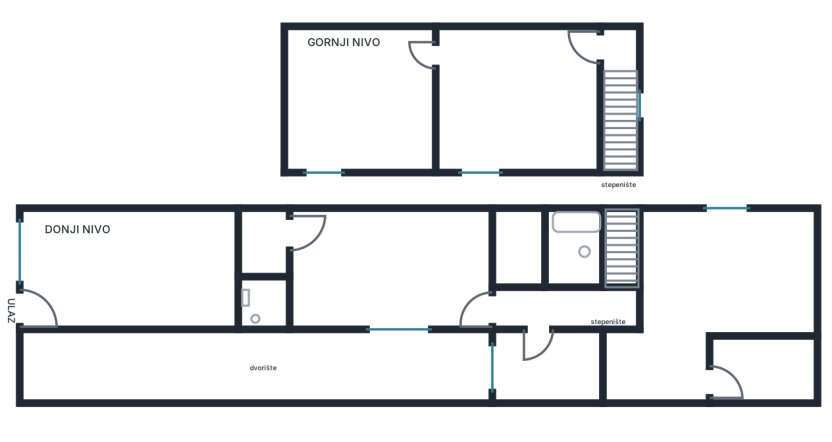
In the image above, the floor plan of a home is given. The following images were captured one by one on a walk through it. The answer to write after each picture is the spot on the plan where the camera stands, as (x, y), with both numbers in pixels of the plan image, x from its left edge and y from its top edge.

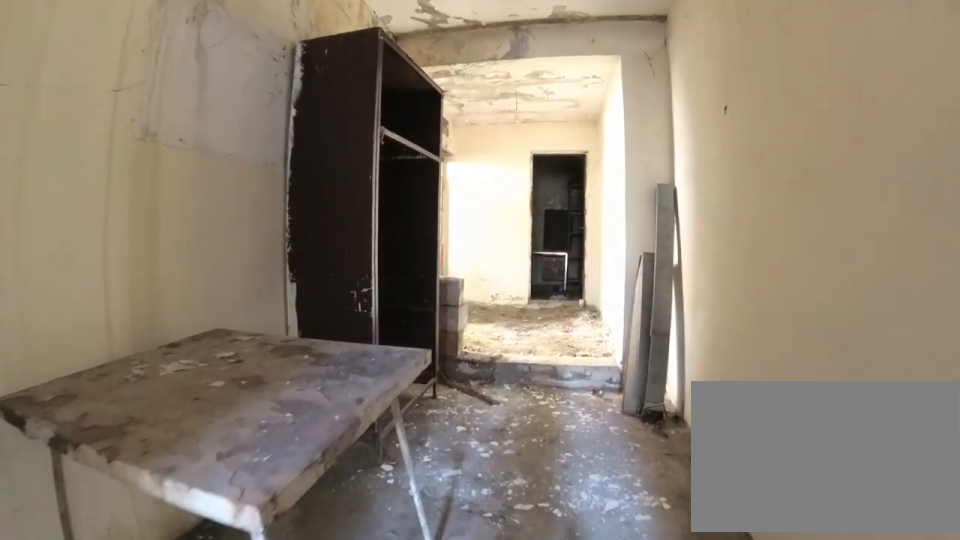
(527, 361)
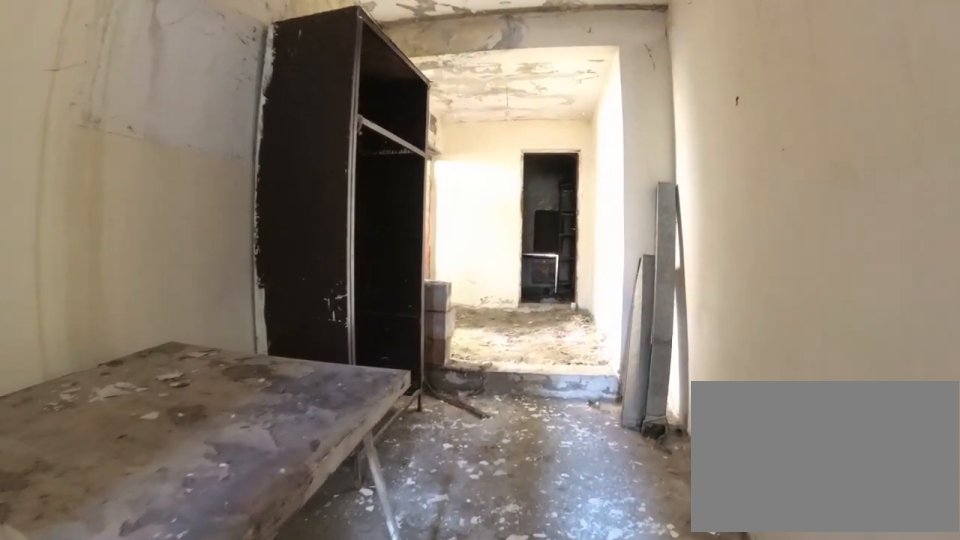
(535, 361)
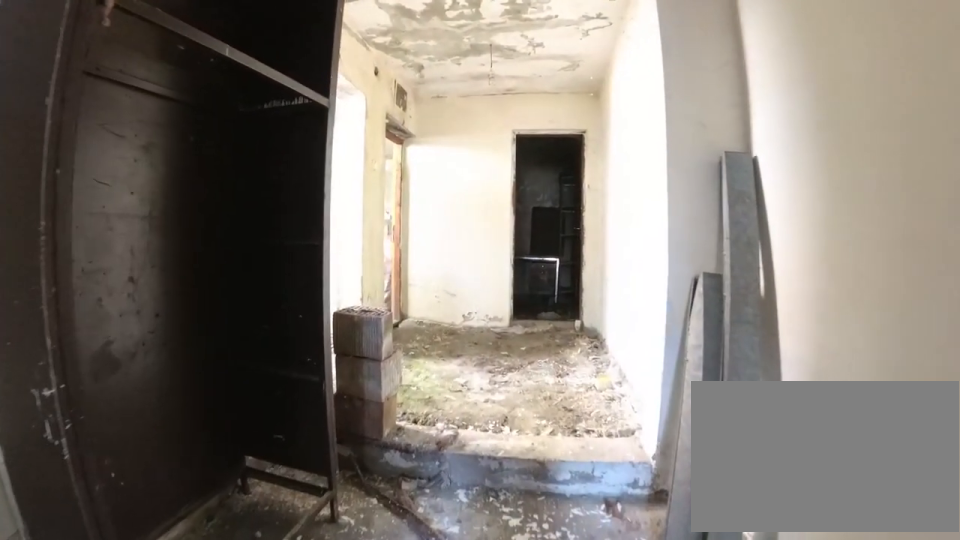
(570, 361)
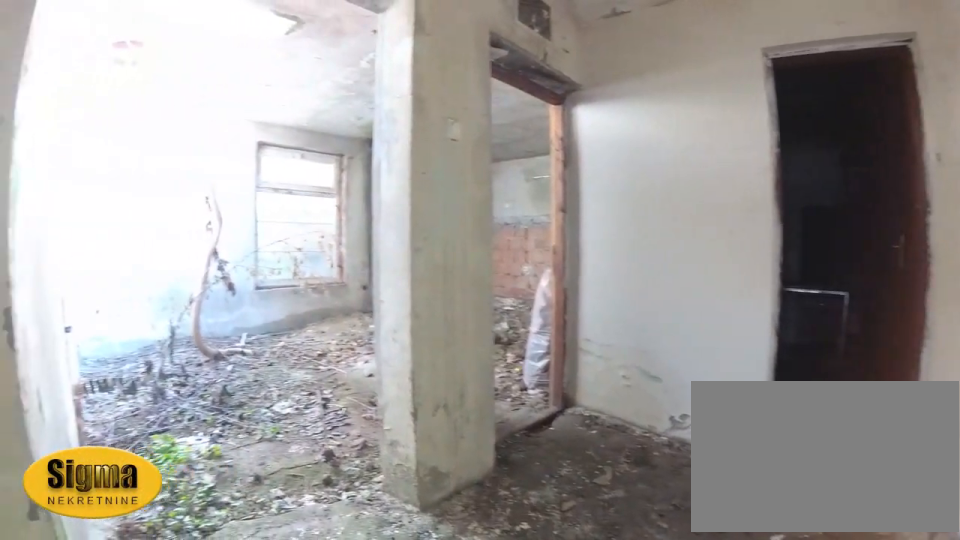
(640, 369)
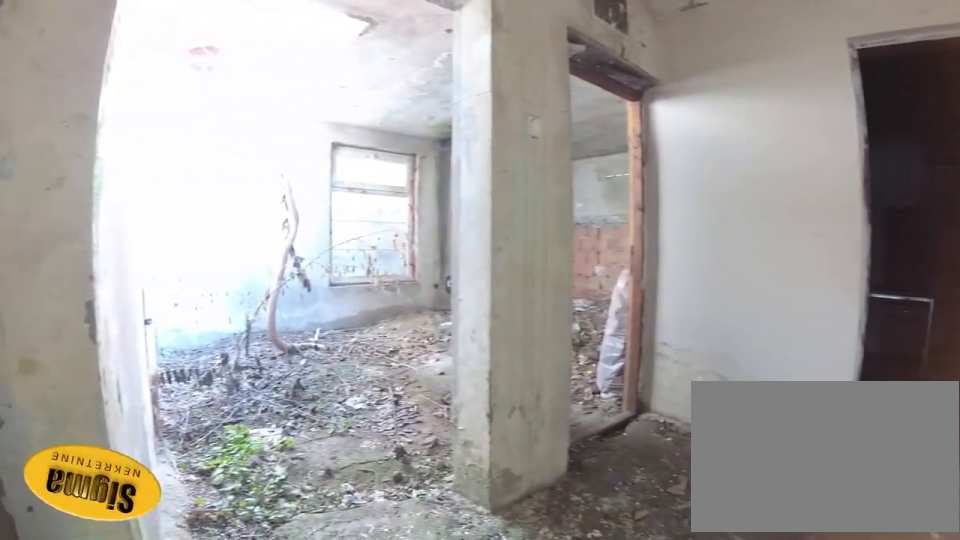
(644, 373)
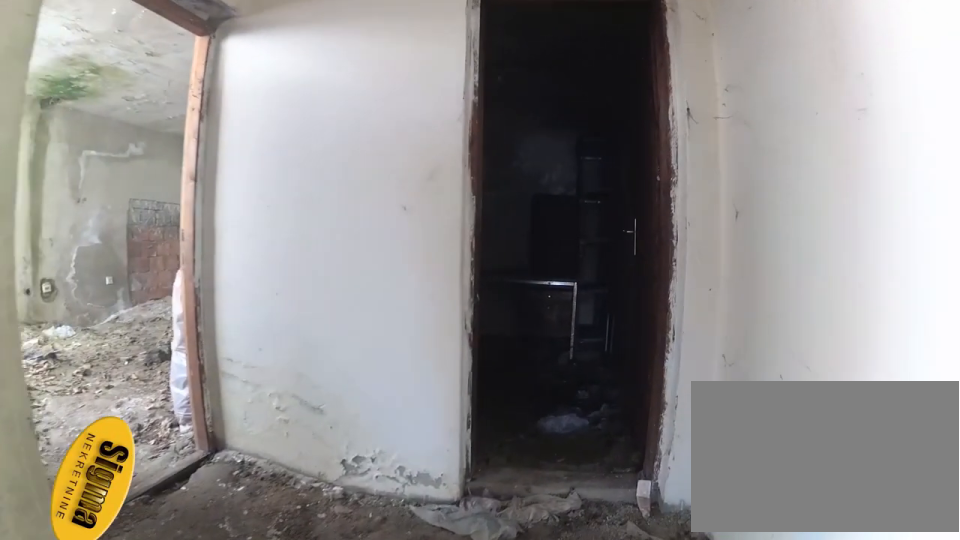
(653, 362)
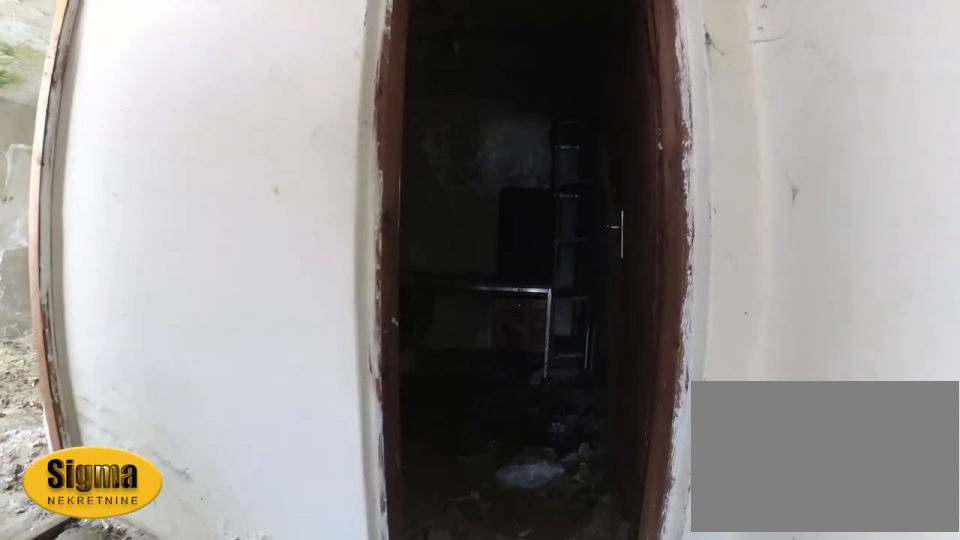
(672, 362)
